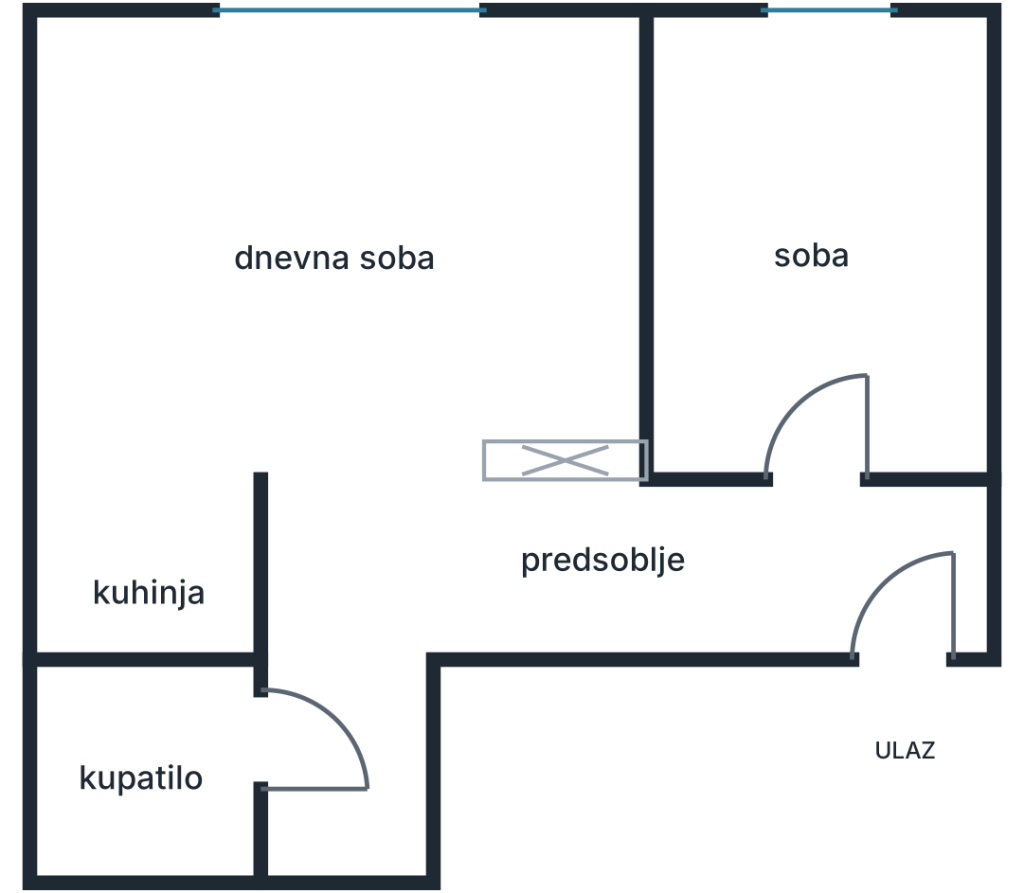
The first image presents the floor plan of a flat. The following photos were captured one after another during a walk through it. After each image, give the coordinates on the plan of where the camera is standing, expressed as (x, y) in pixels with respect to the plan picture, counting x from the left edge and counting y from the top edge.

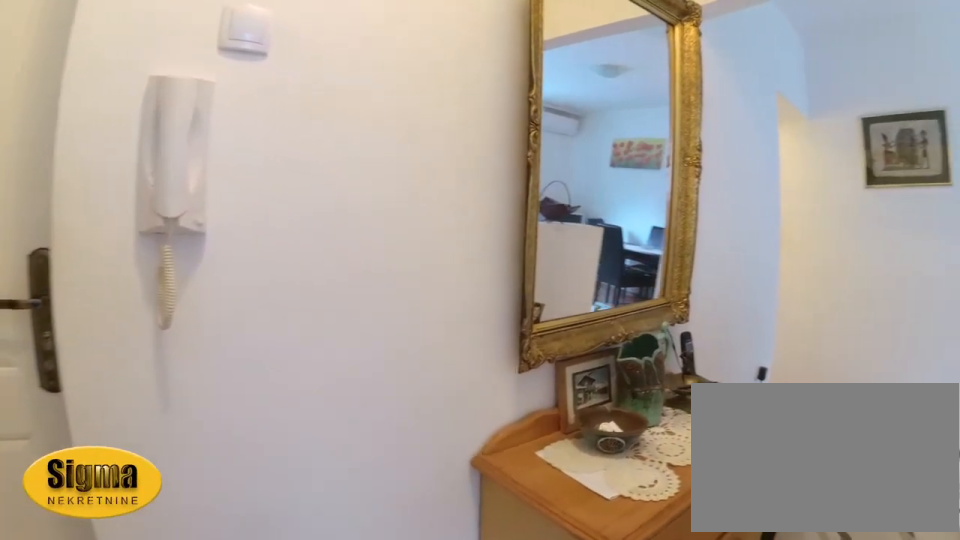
(848, 510)
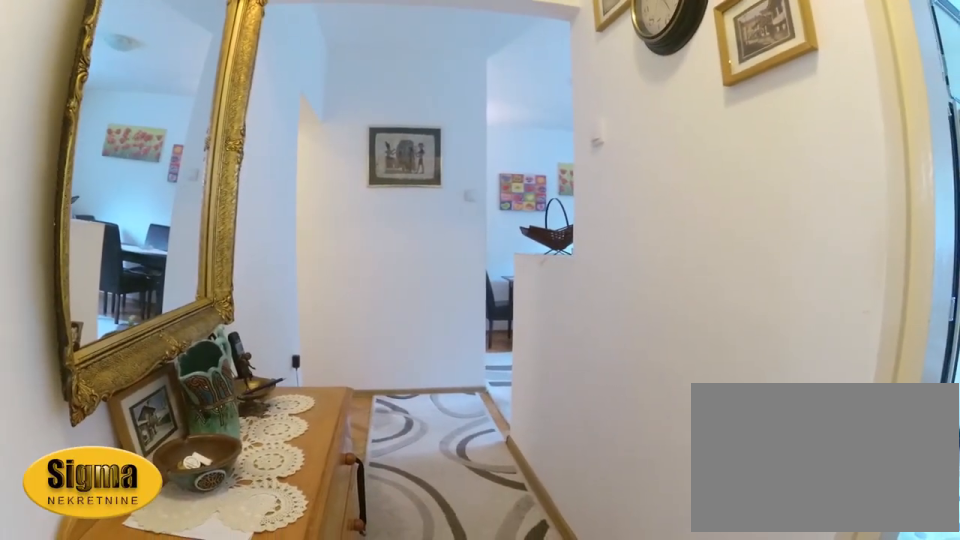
(867, 540)
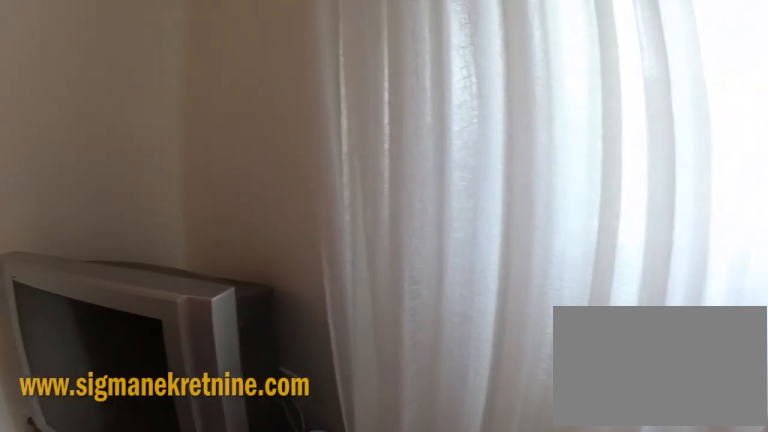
(432, 173)
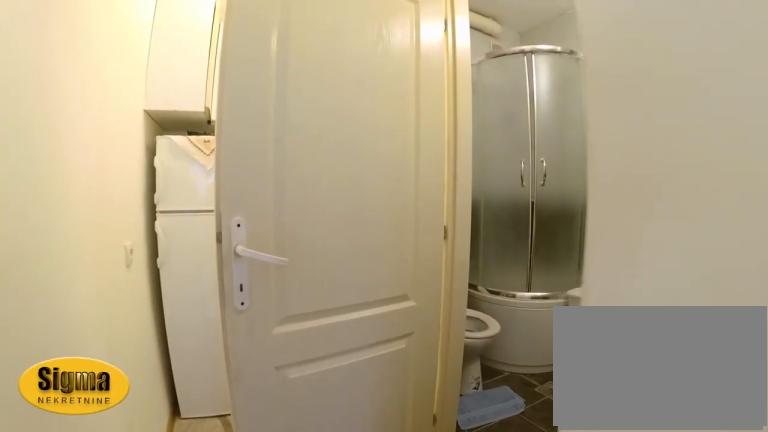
(360, 562)
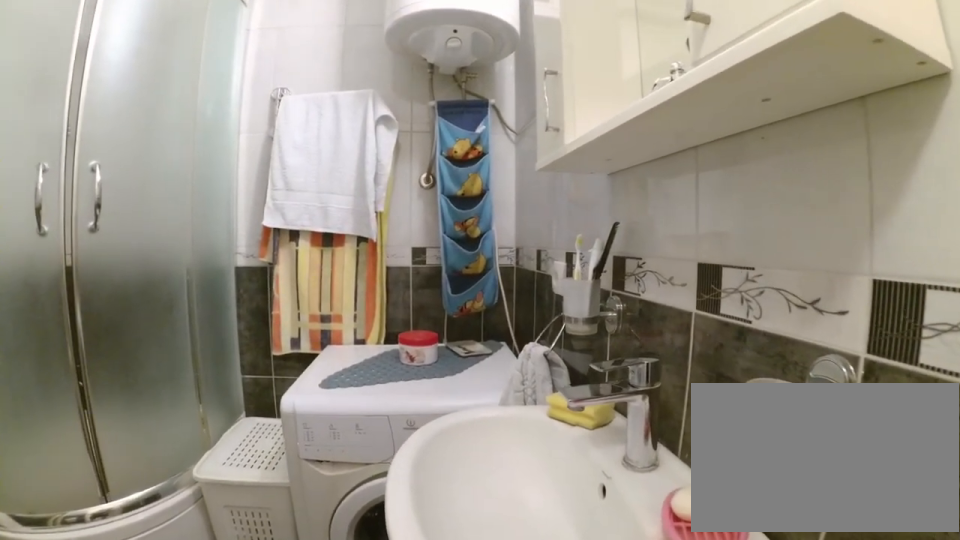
(302, 723)
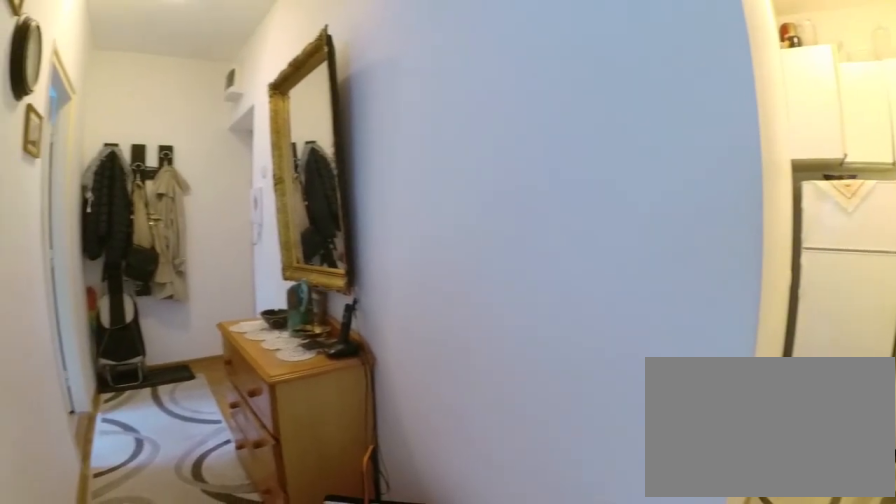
(316, 553)
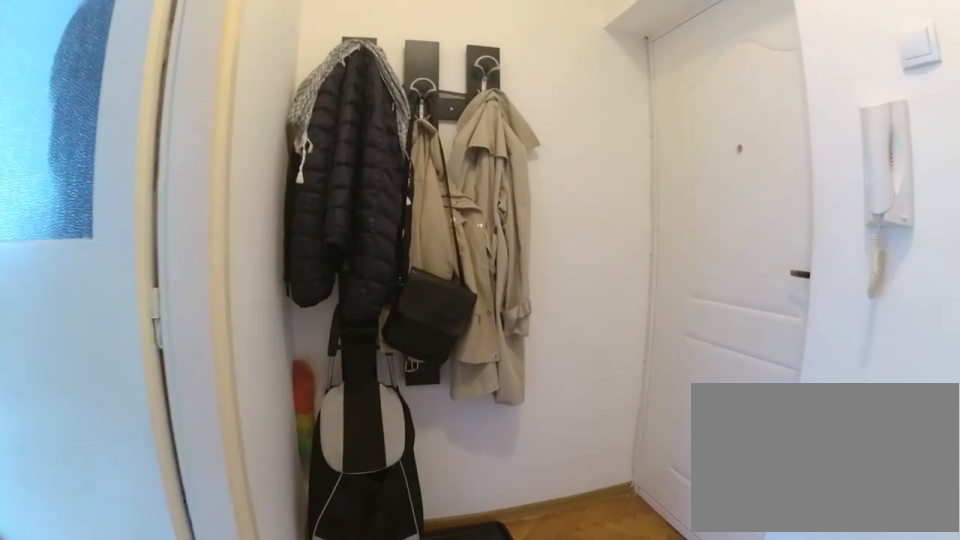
(709, 576)
